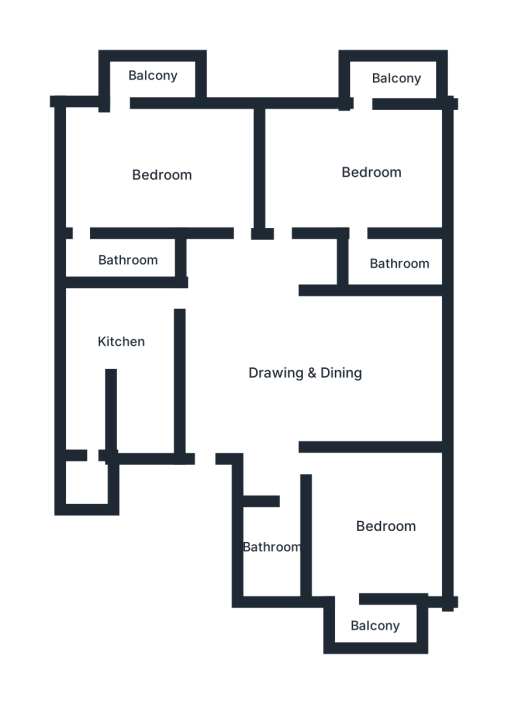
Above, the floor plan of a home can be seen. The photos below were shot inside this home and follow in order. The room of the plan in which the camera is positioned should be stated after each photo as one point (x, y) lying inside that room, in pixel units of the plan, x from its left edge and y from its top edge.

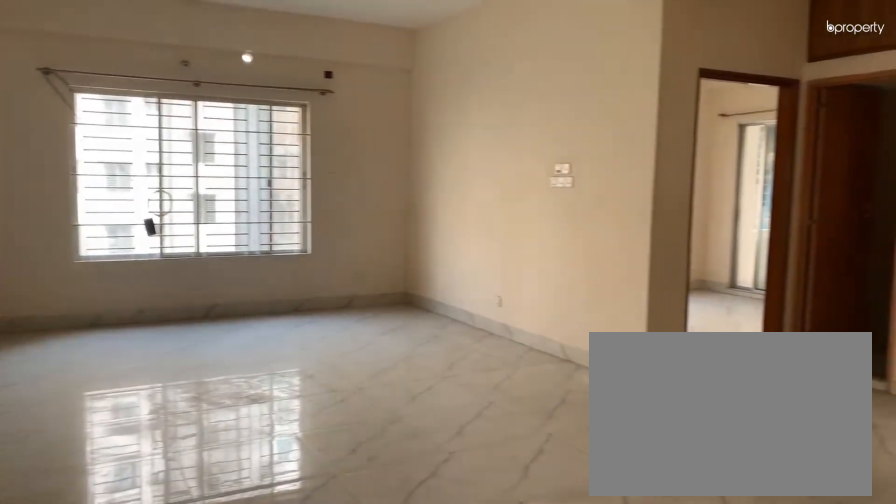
(304, 365)
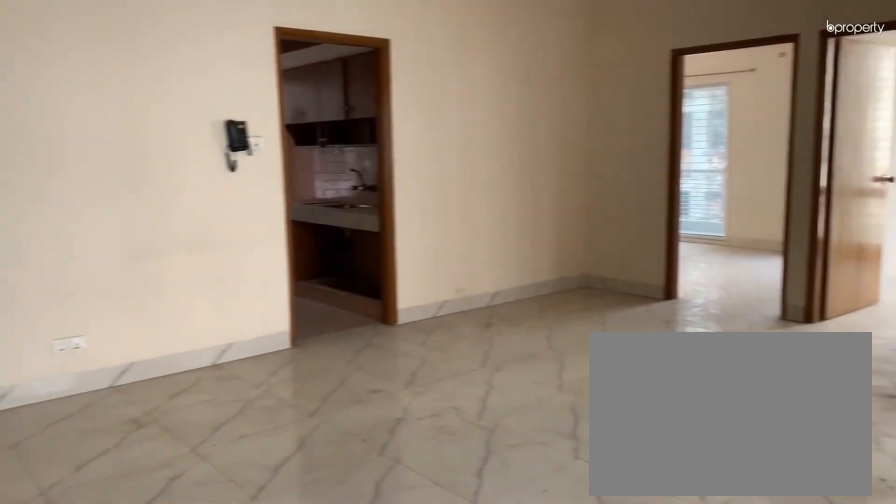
(308, 366)
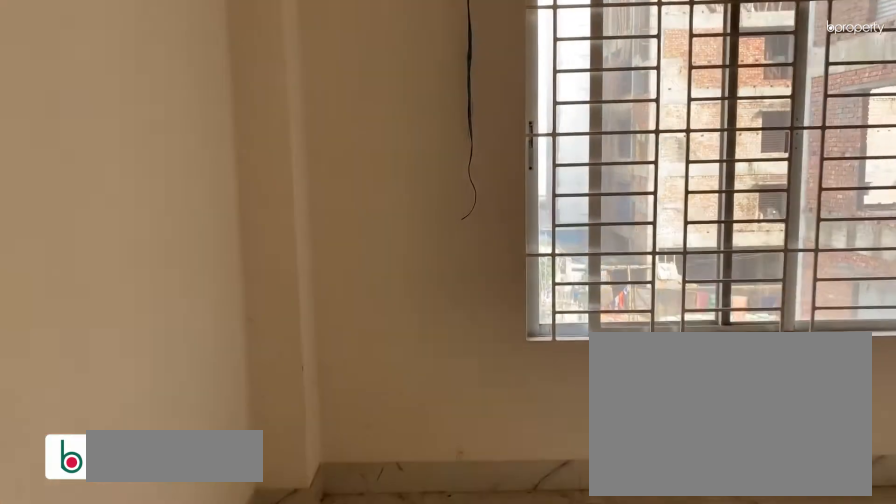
(375, 536)
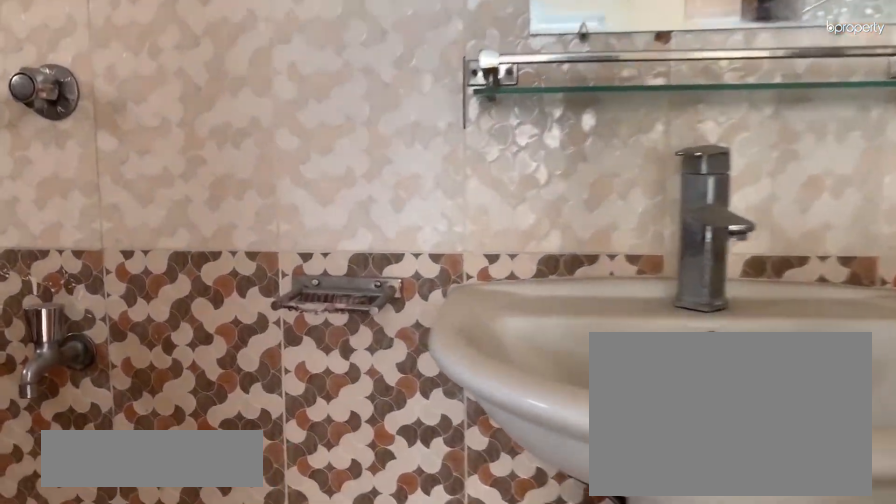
(397, 263)
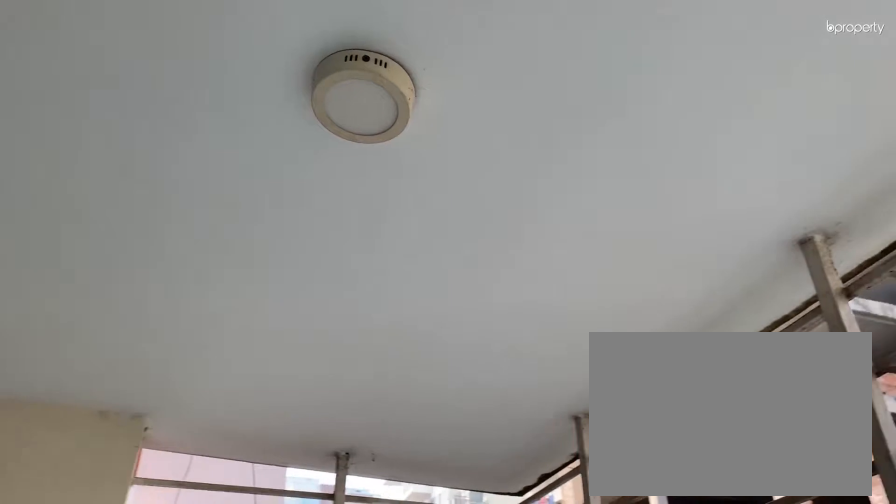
(390, 84)
